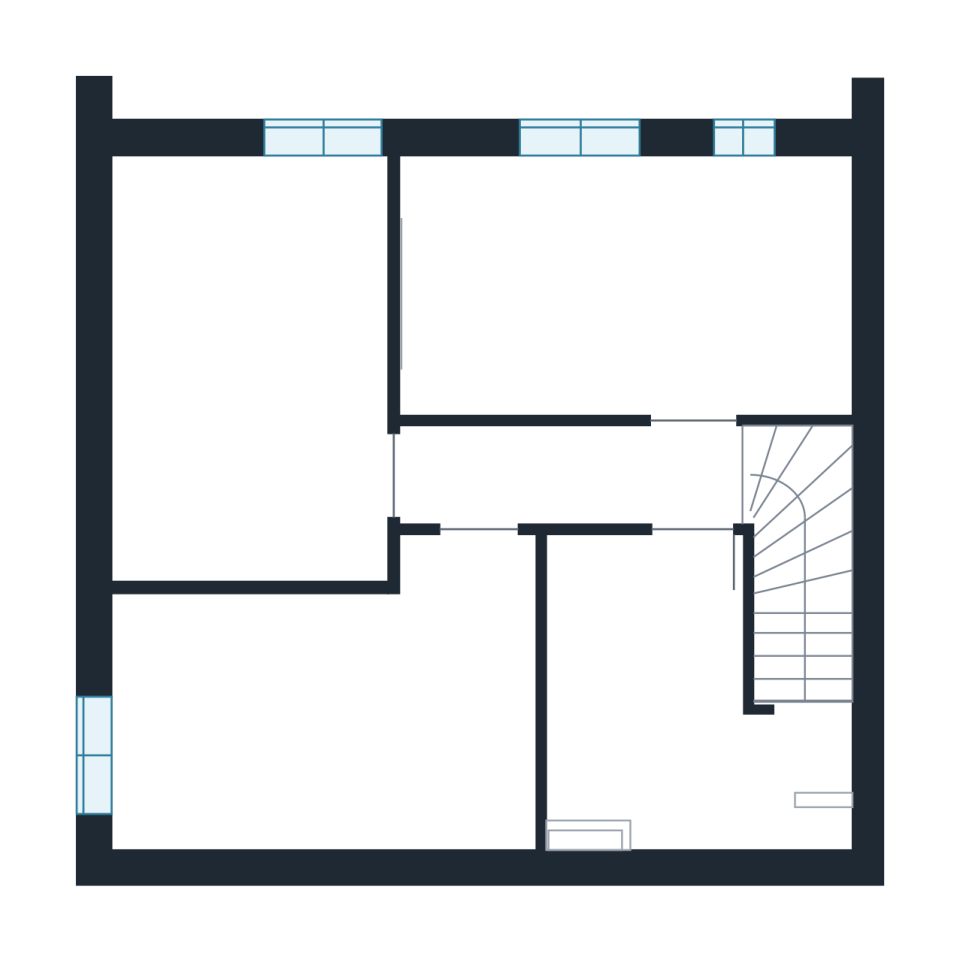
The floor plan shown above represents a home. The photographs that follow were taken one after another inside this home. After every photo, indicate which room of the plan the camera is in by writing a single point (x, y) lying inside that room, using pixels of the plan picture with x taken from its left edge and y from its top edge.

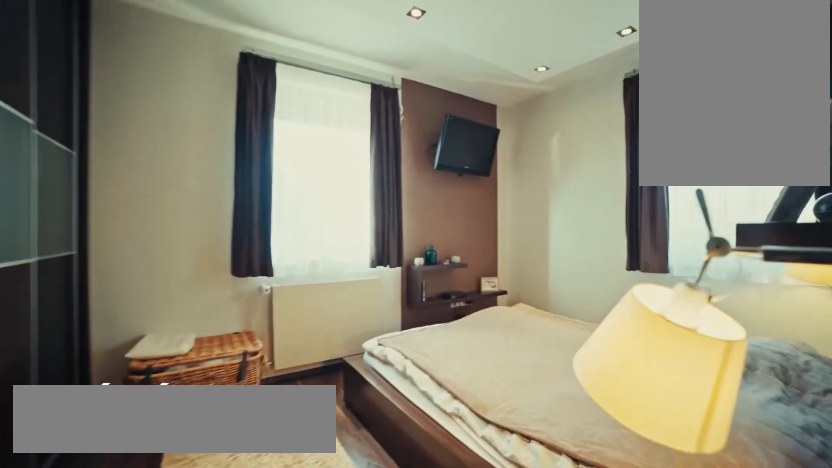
(386, 478)
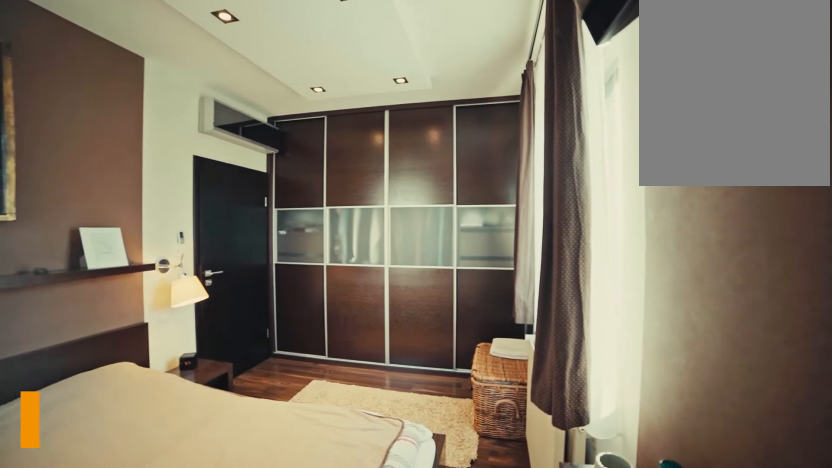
(162, 219)
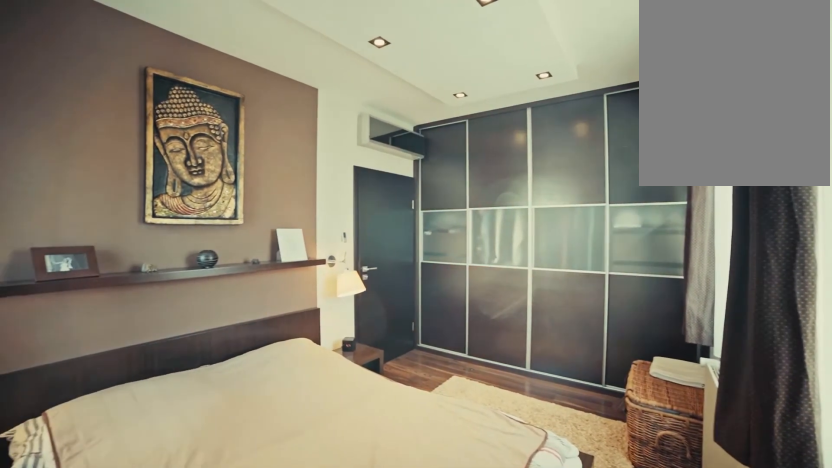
(162, 219)
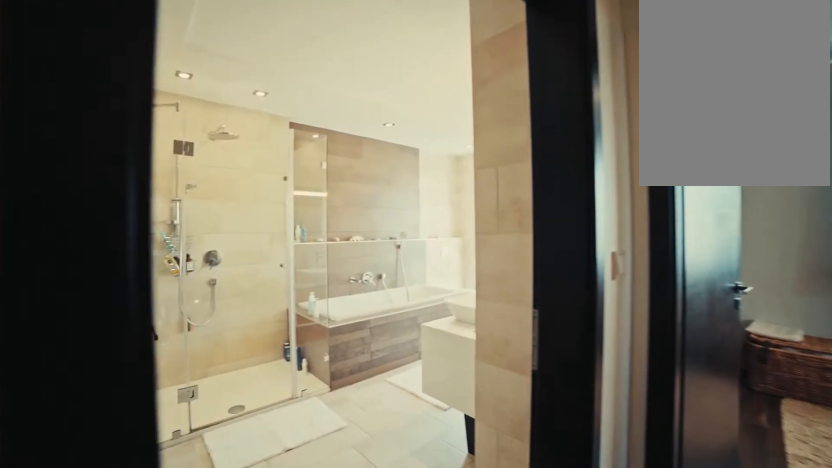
(486, 516)
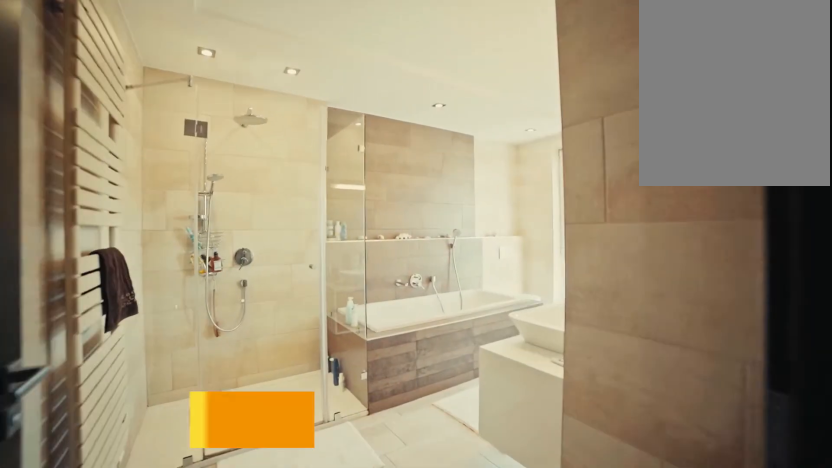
(463, 538)
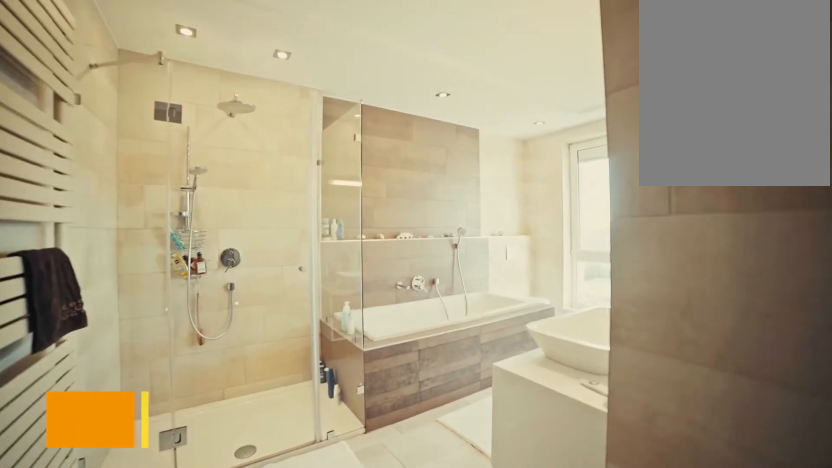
(448, 554)
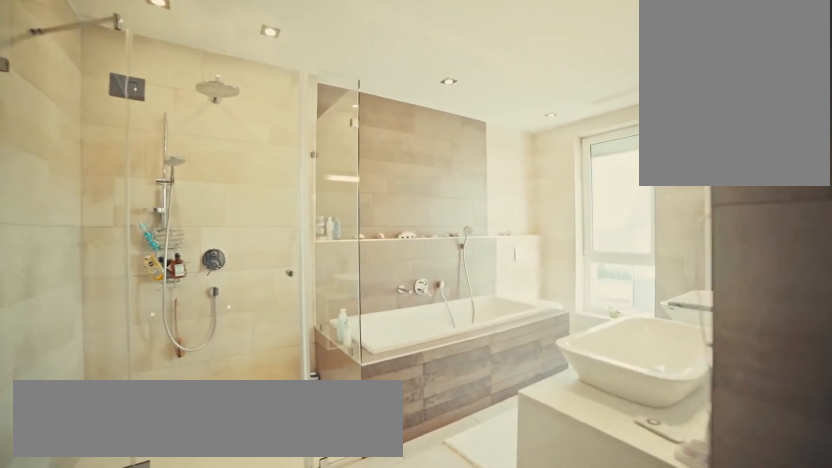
(433, 576)
